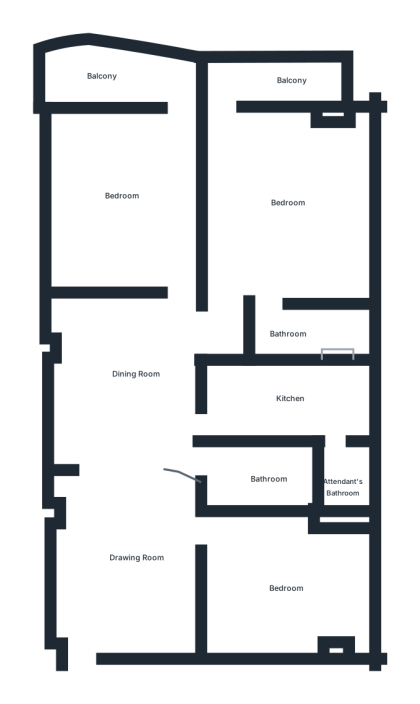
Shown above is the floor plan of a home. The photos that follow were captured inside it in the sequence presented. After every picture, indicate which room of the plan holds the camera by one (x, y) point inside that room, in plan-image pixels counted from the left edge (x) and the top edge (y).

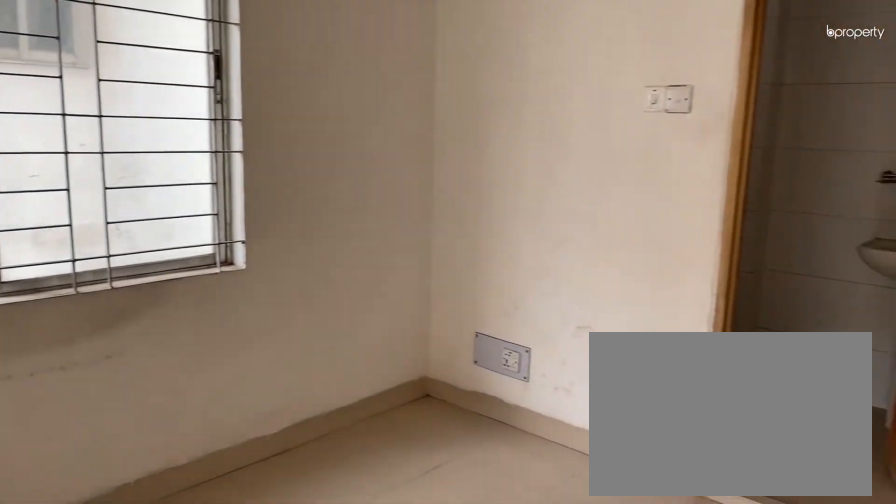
(278, 209)
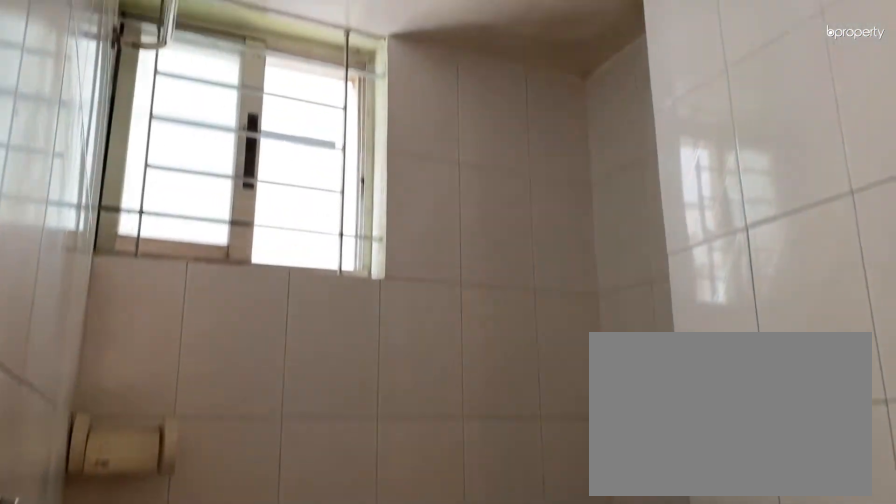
(302, 334)
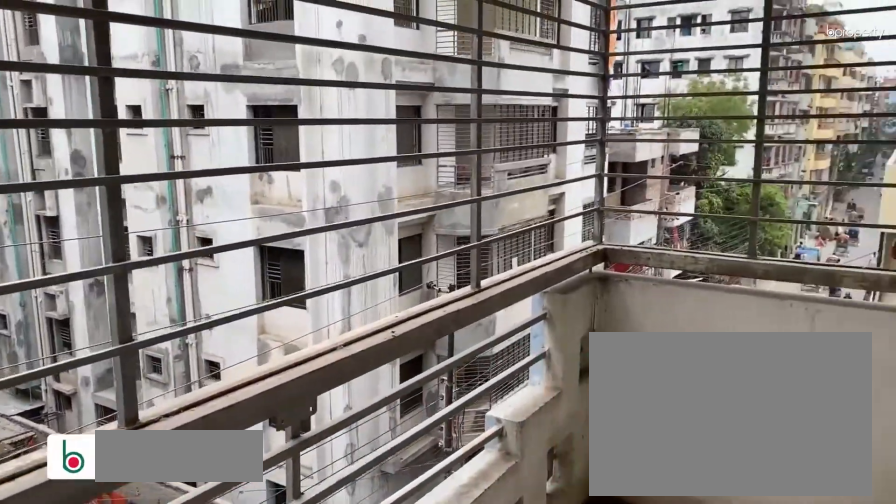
(288, 86)
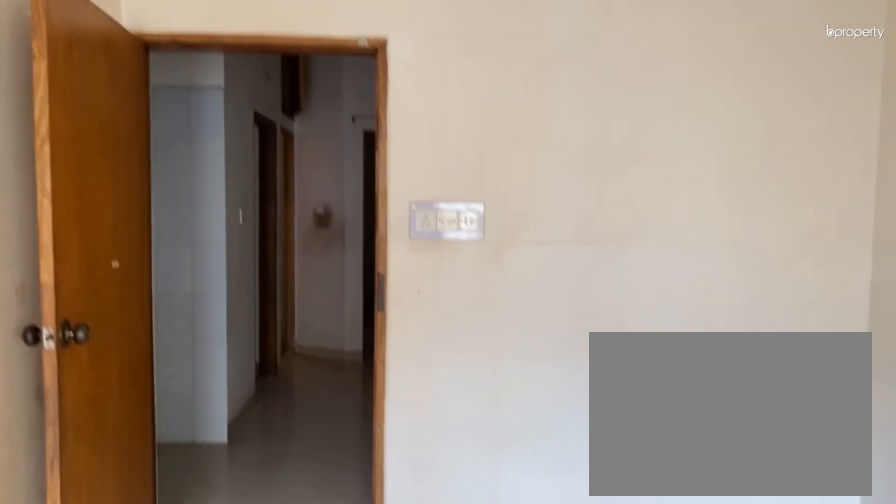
(124, 186)
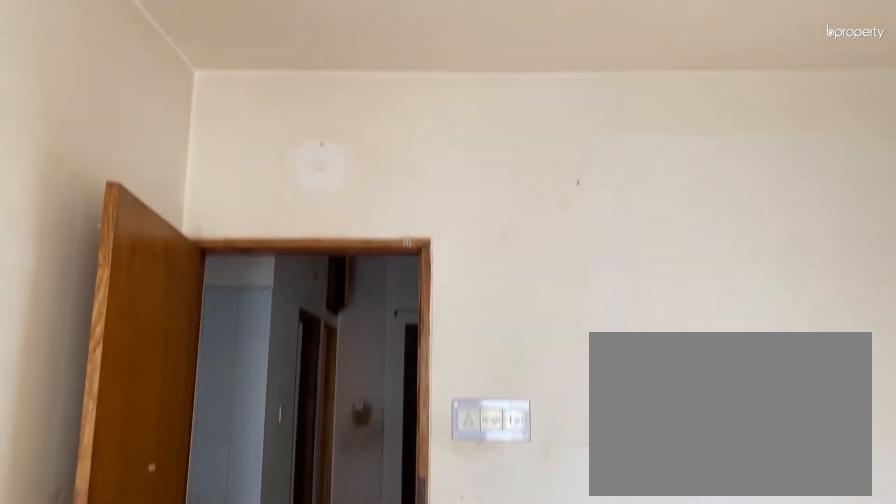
(124, 186)
